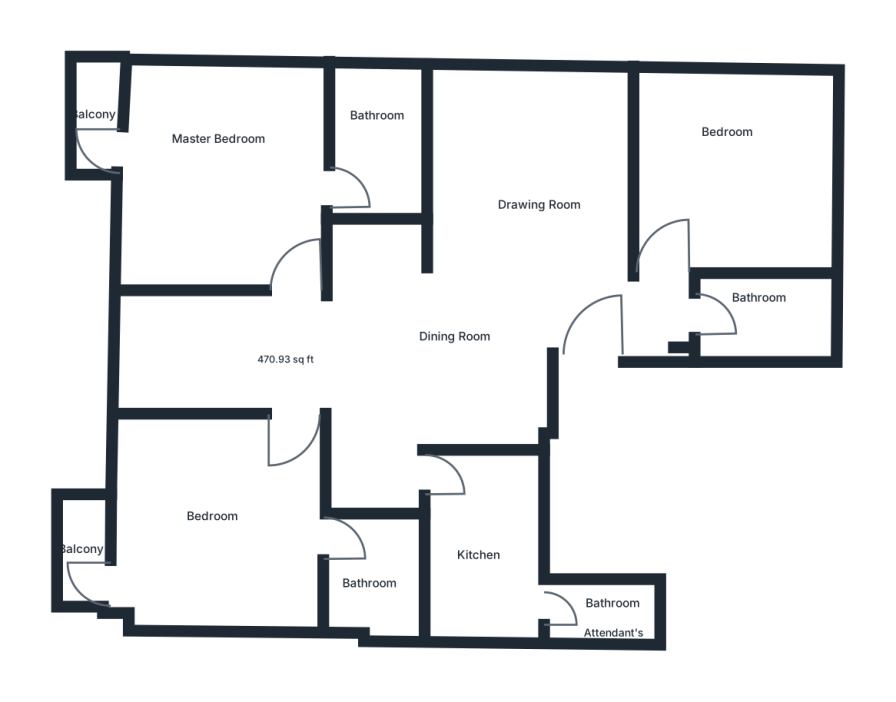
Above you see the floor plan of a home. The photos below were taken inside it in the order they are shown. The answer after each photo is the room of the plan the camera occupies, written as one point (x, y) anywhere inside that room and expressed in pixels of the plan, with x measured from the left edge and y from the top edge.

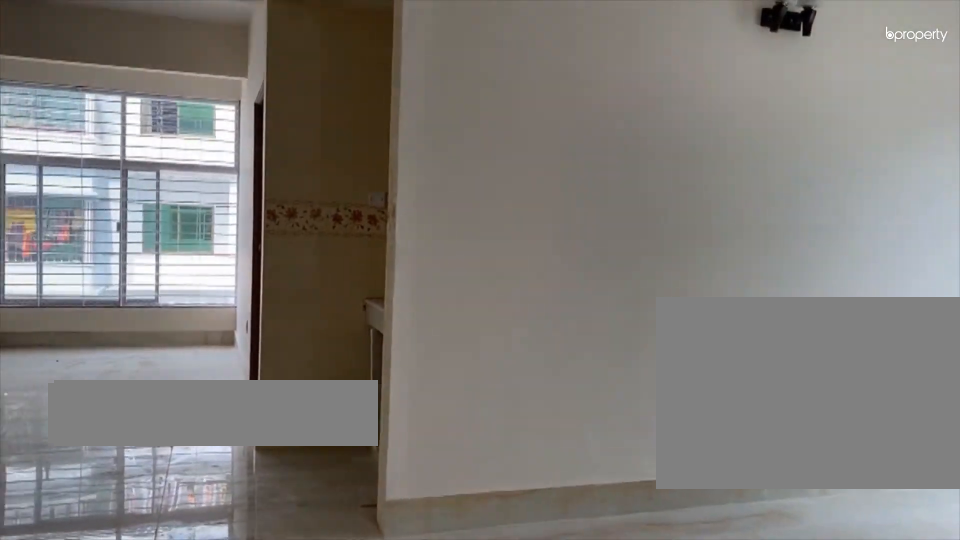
(505, 283)
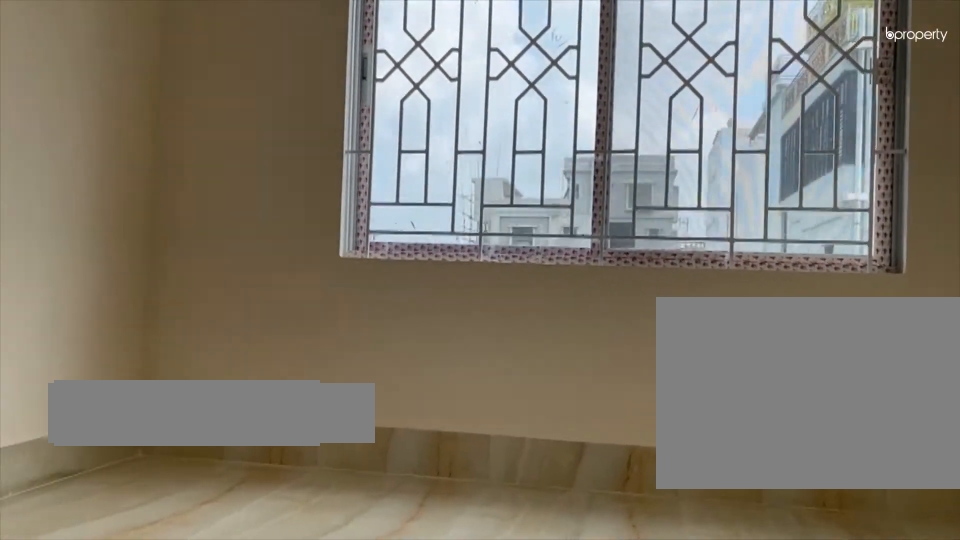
(747, 178)
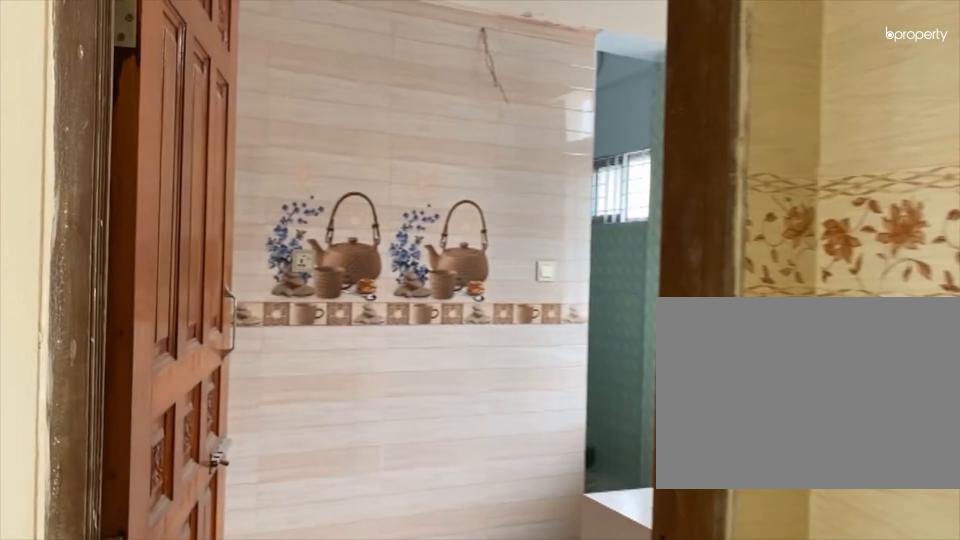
(482, 557)
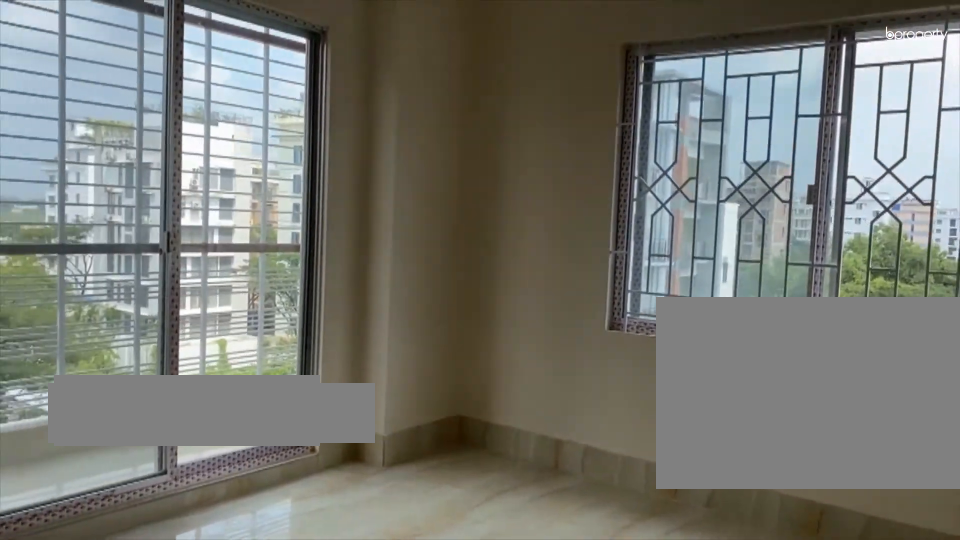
(222, 178)
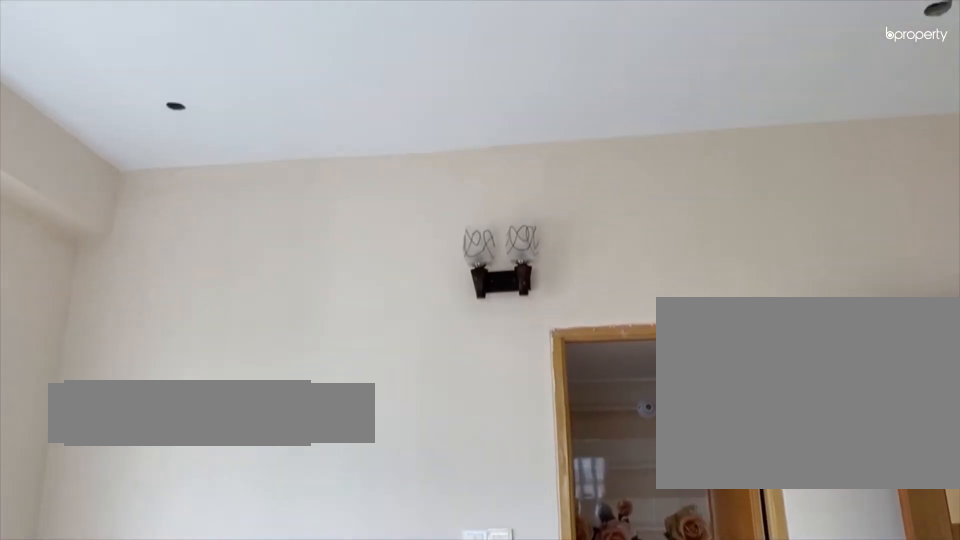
(222, 178)
